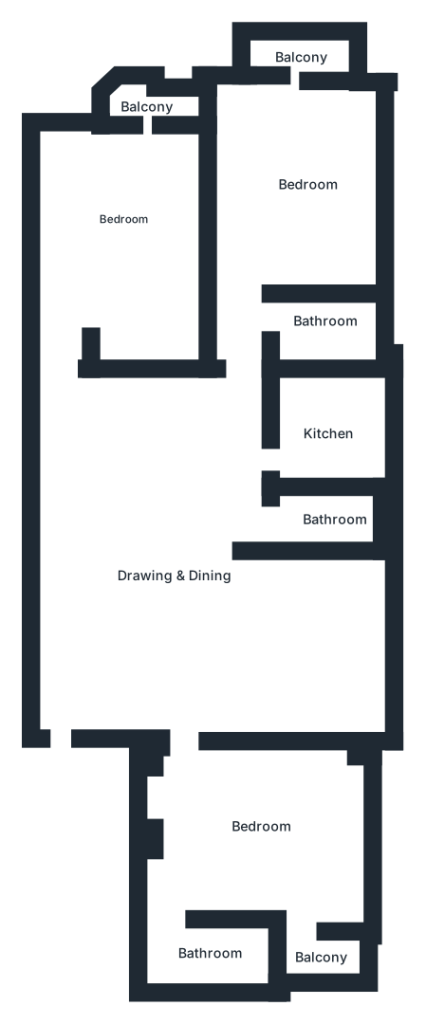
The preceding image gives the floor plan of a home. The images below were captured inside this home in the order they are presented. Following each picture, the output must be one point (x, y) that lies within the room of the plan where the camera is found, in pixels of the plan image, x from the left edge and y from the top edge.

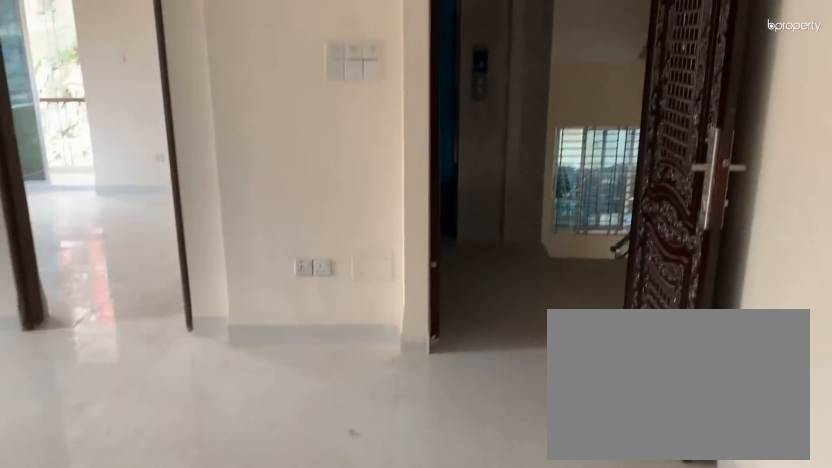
(184, 618)
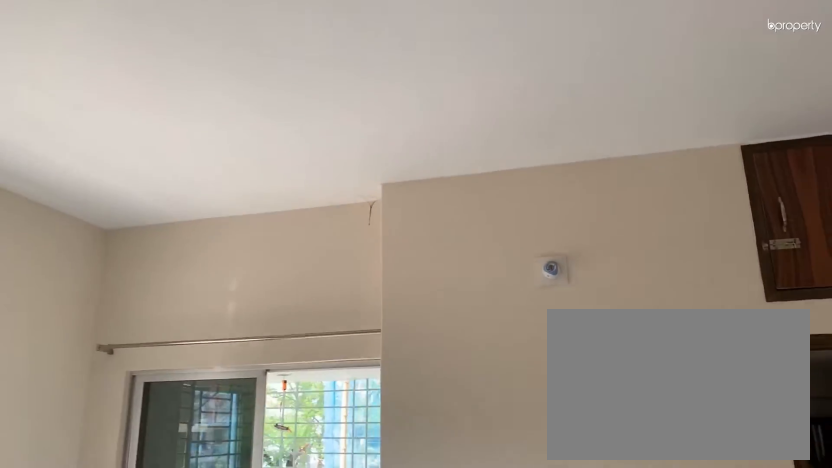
(257, 850)
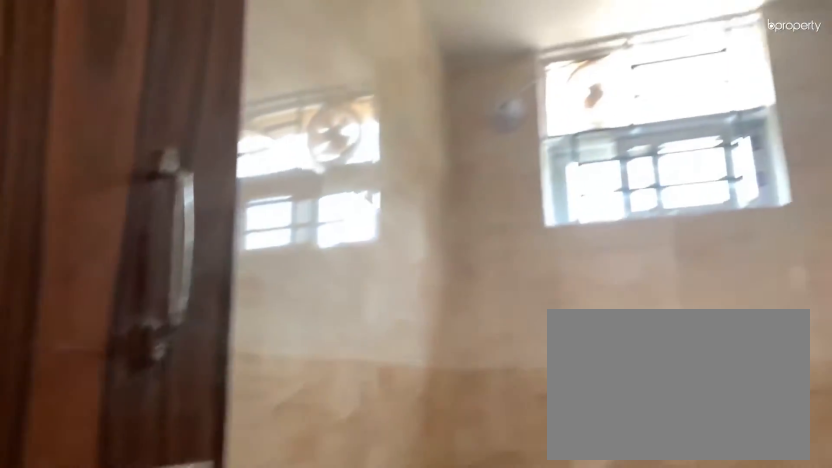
(327, 521)
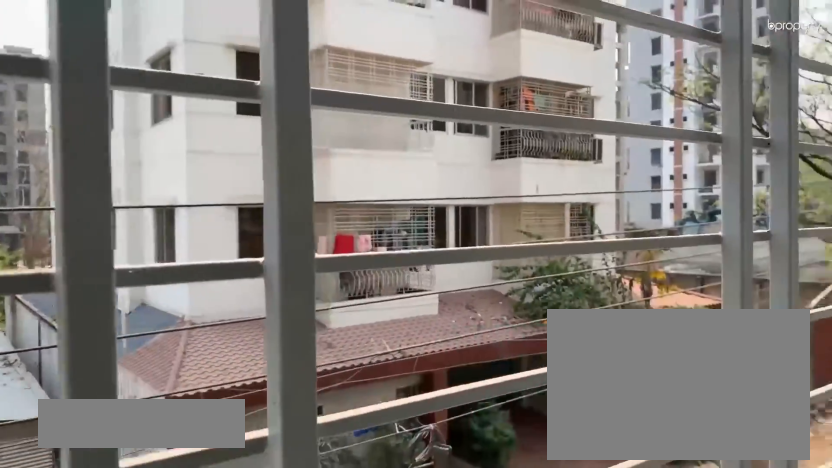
(294, 51)
